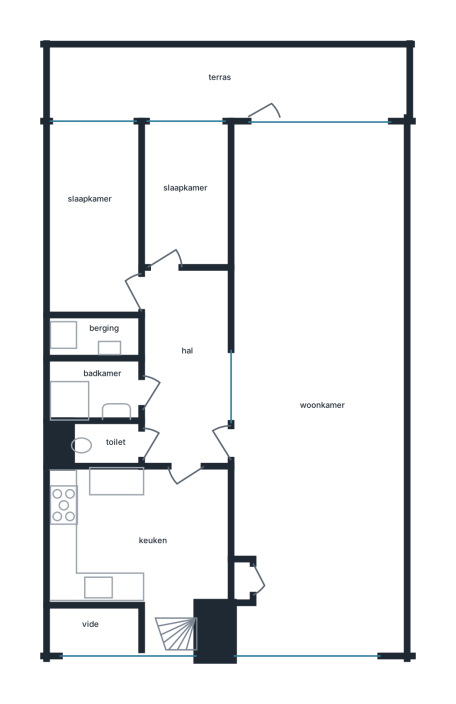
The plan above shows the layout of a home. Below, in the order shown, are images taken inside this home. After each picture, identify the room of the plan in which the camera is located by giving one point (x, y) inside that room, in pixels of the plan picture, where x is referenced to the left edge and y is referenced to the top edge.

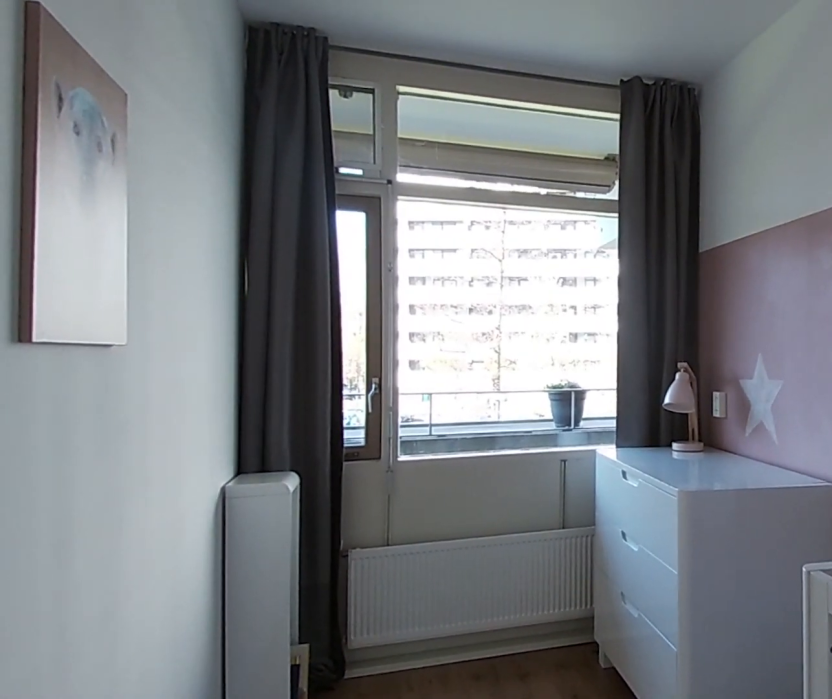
(185, 196)
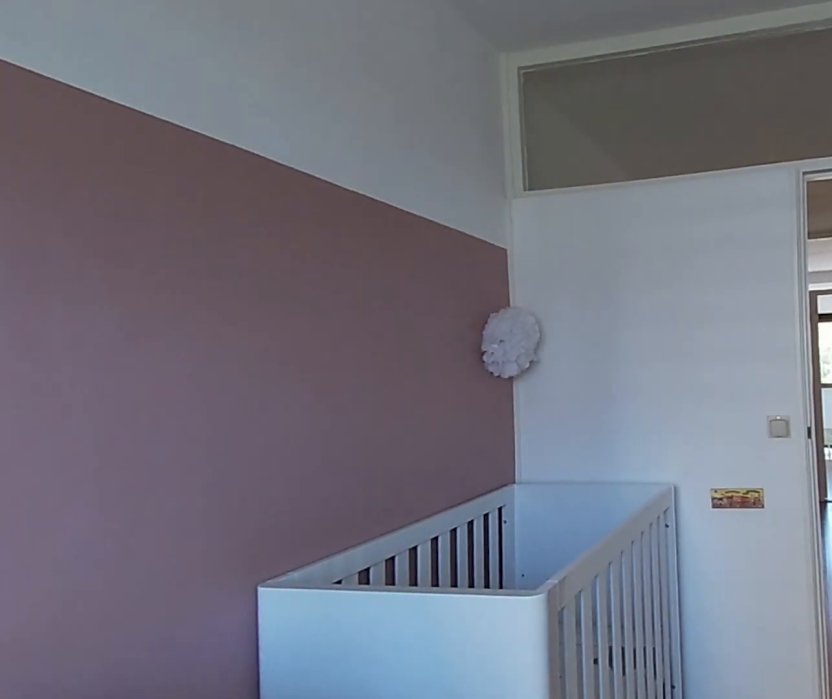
(185, 196)
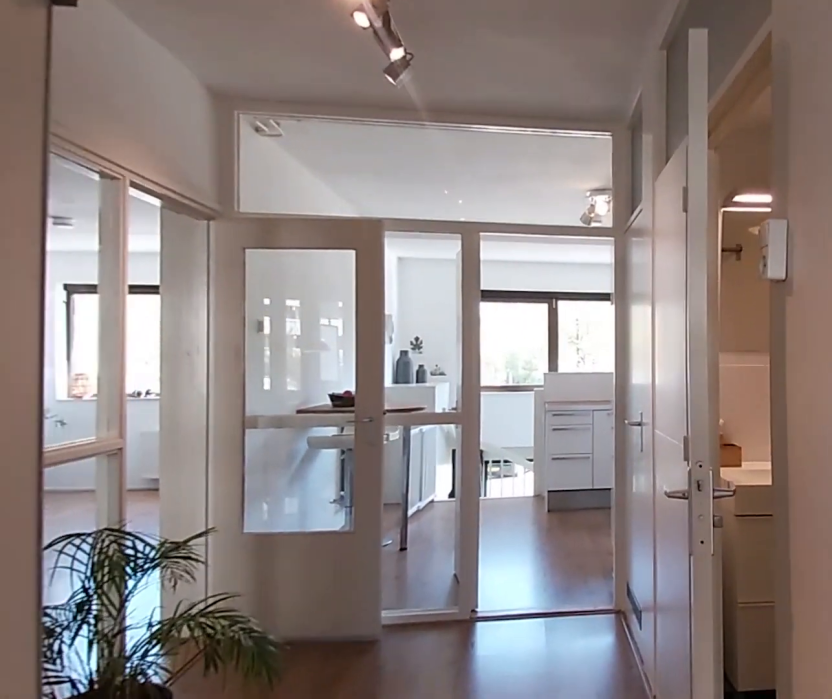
(186, 367)
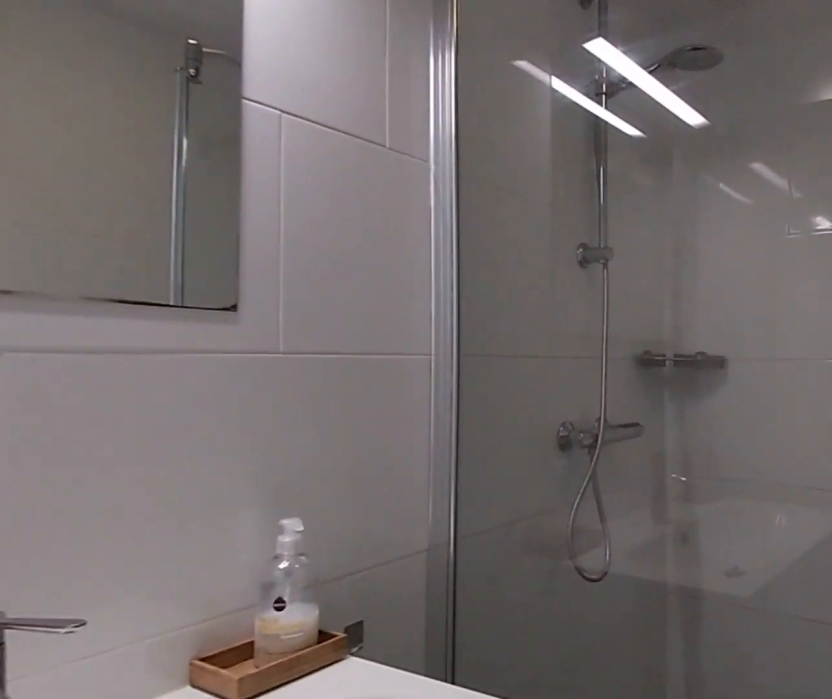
(97, 390)
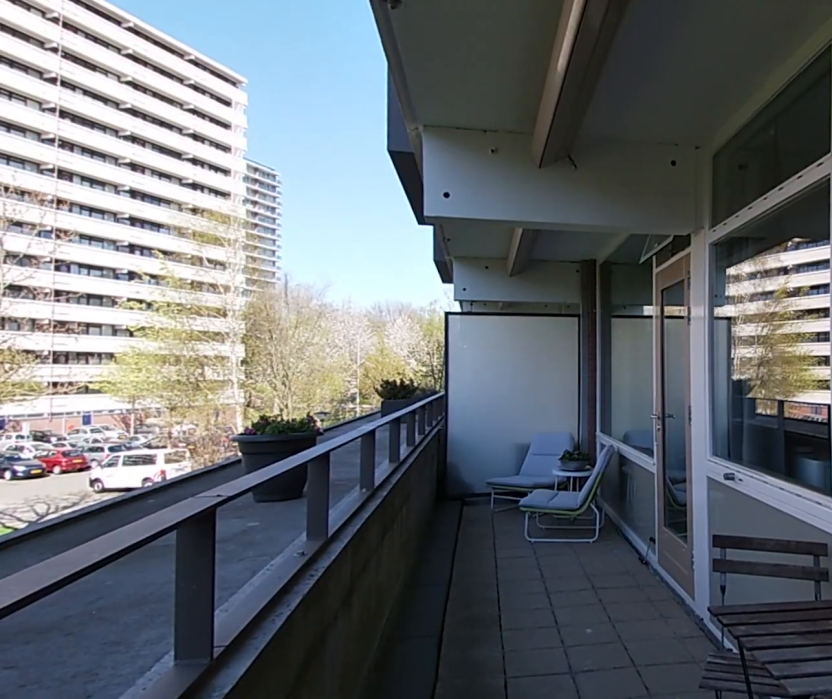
(228, 81)
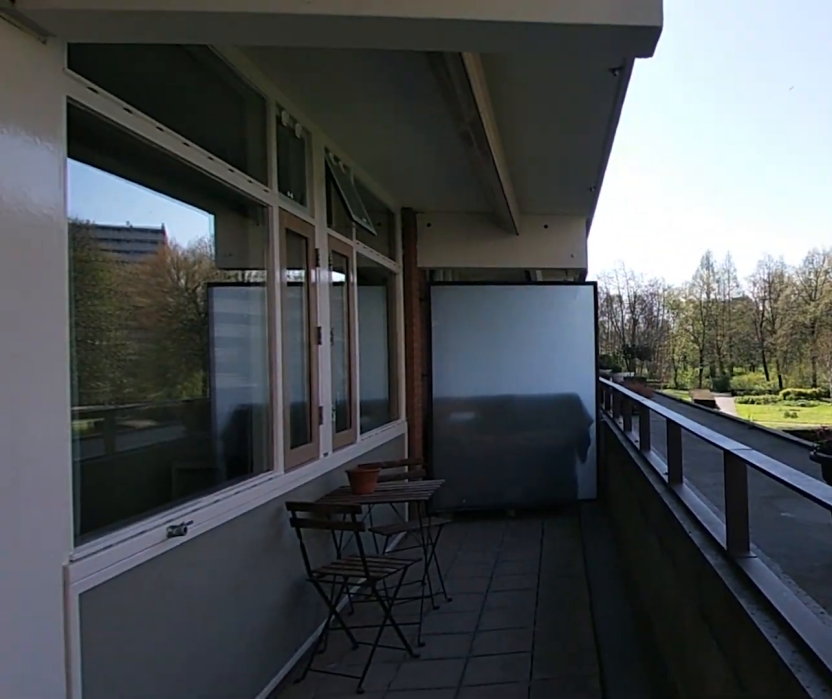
(228, 81)
